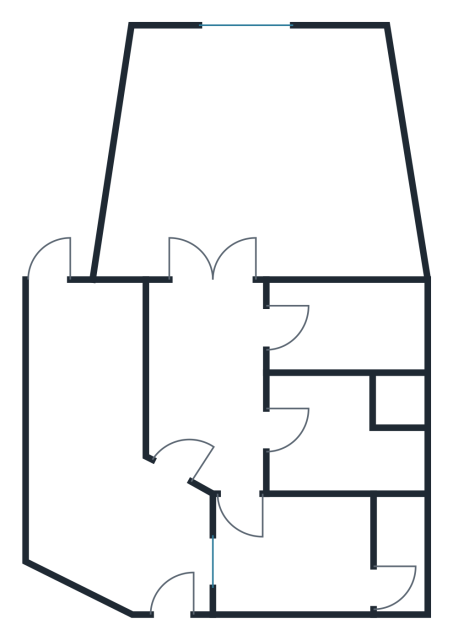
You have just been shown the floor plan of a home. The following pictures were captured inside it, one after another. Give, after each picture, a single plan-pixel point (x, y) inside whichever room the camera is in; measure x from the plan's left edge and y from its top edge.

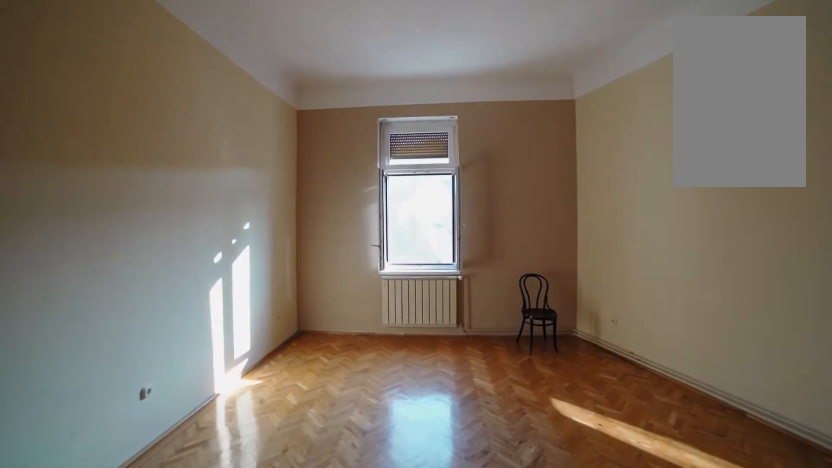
(217, 234)
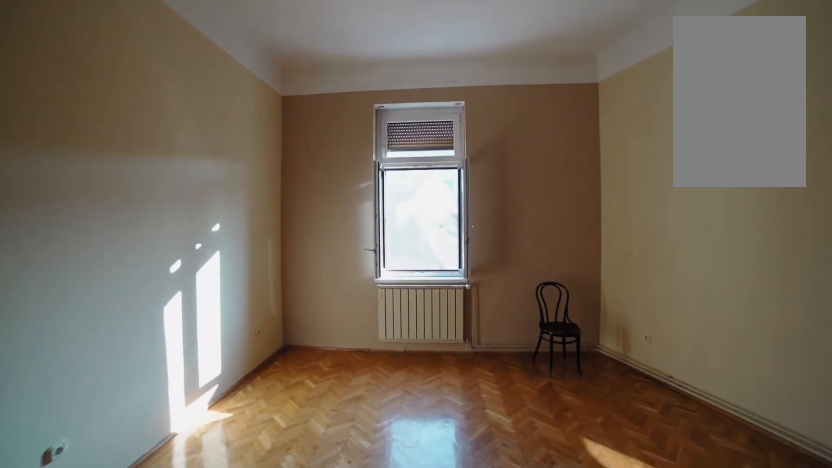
(221, 213)
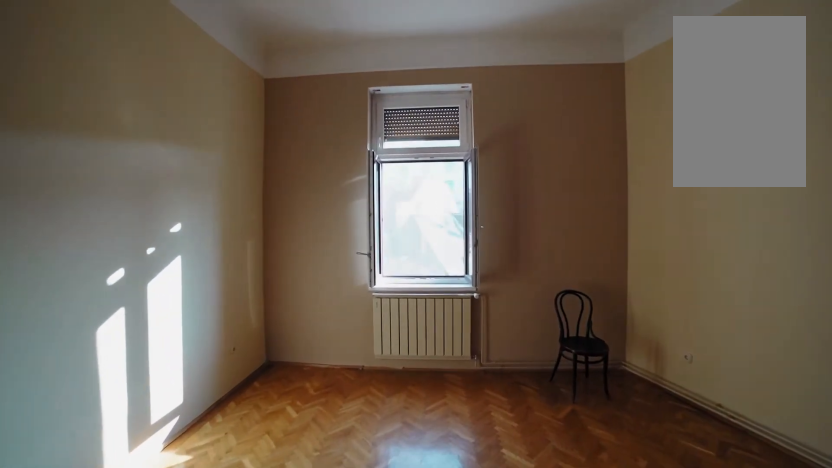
(223, 197)
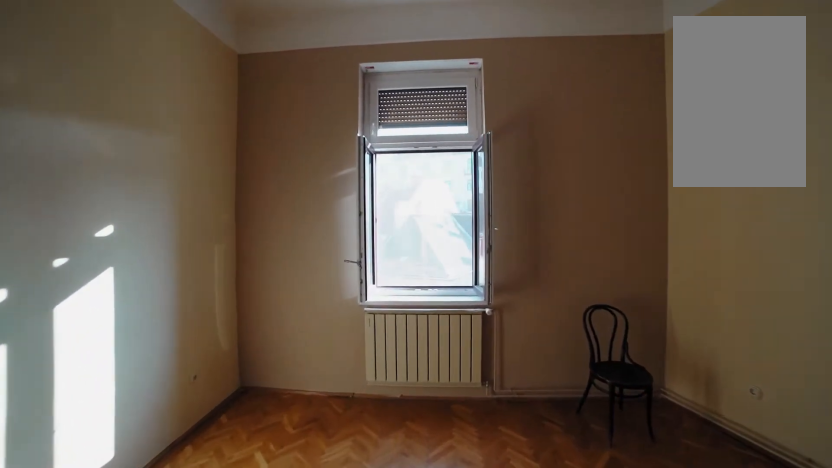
(225, 180)
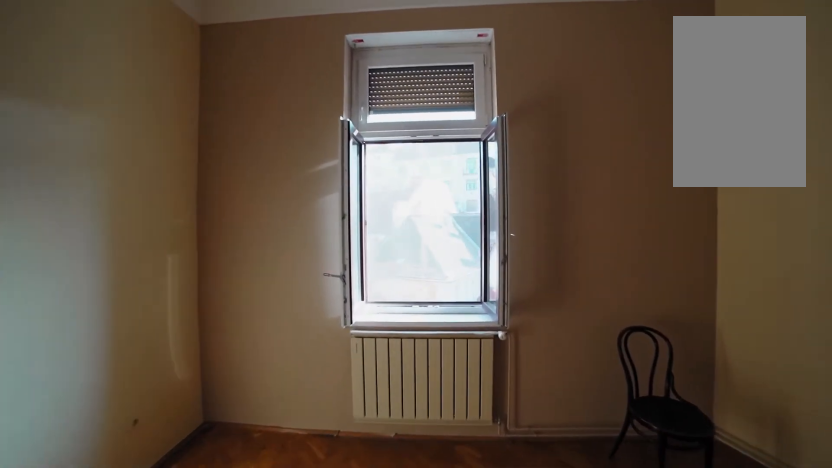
(228, 162)
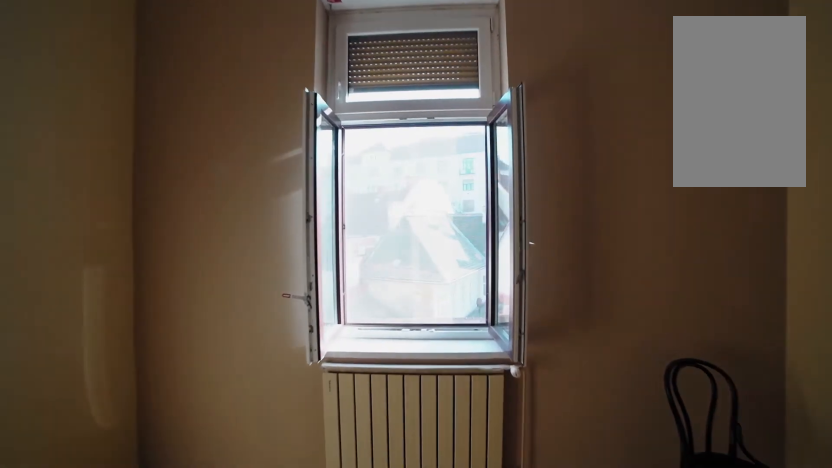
(232, 142)
